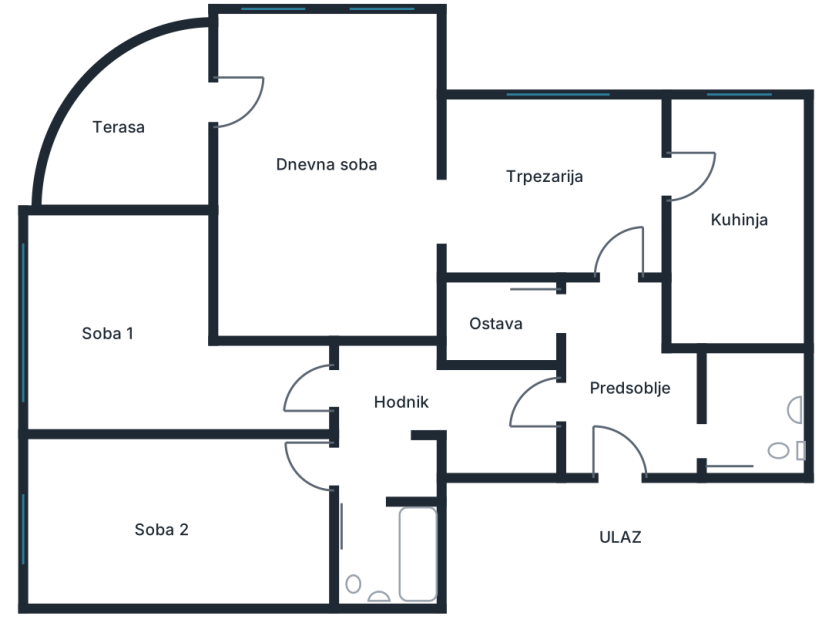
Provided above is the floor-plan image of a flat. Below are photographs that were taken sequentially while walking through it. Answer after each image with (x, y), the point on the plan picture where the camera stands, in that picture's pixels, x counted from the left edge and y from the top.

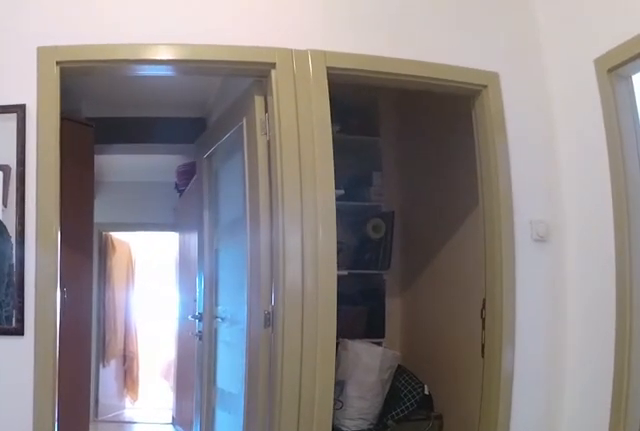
(685, 404)
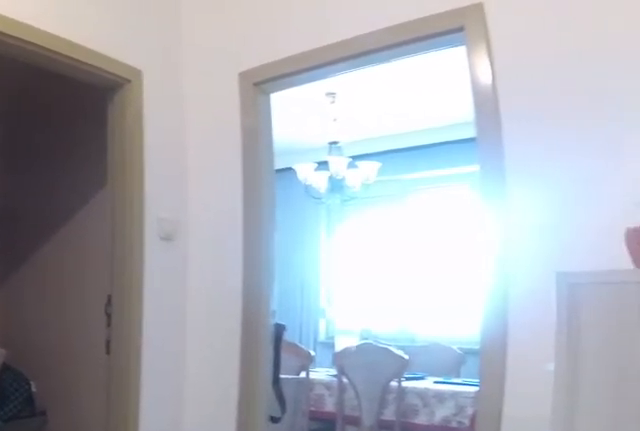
(646, 415)
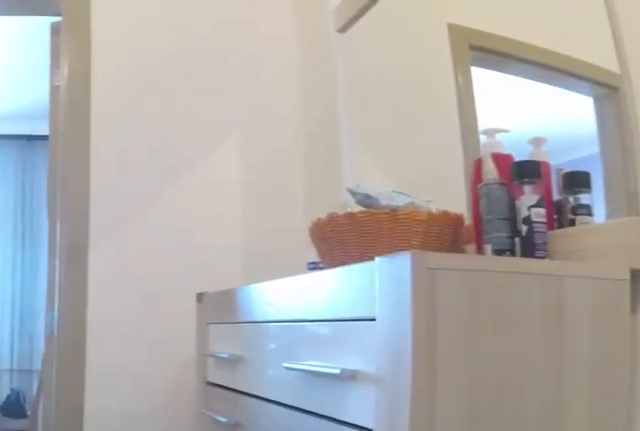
(622, 396)
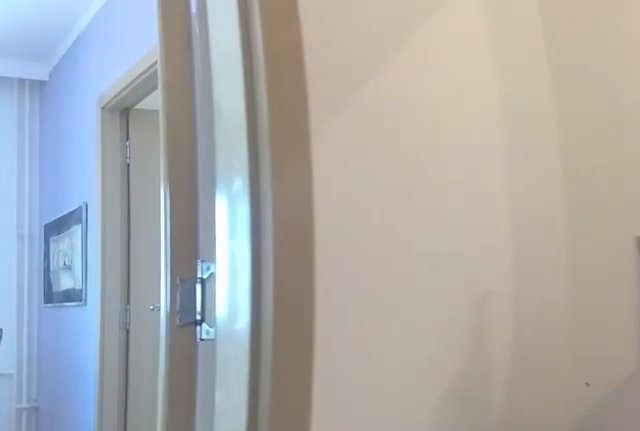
(621, 346)
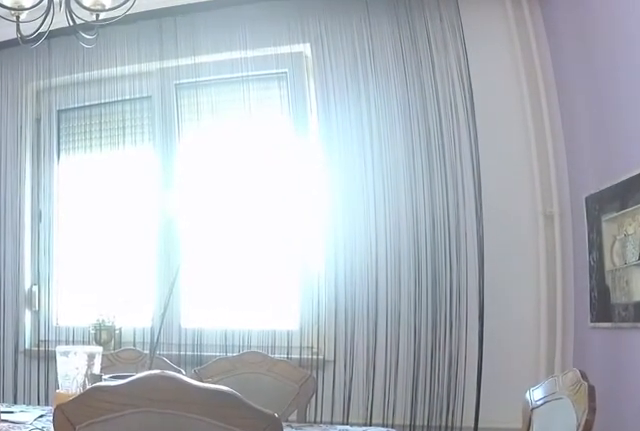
(631, 277)
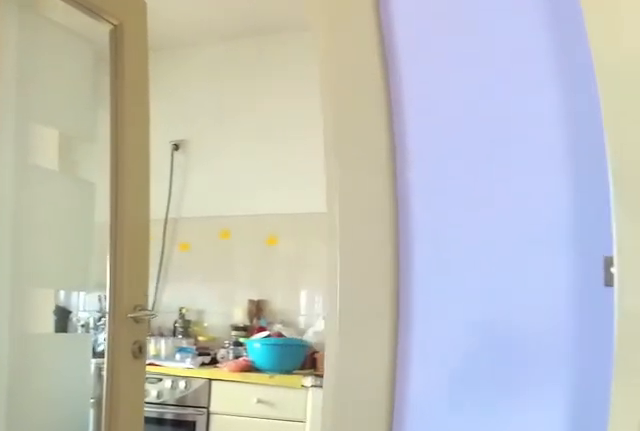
(618, 249)
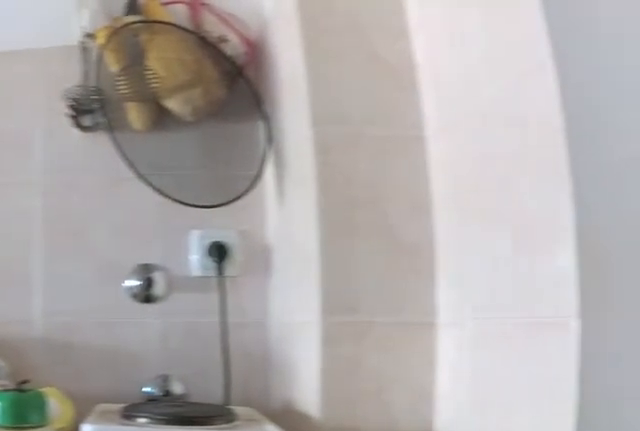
(709, 328)
